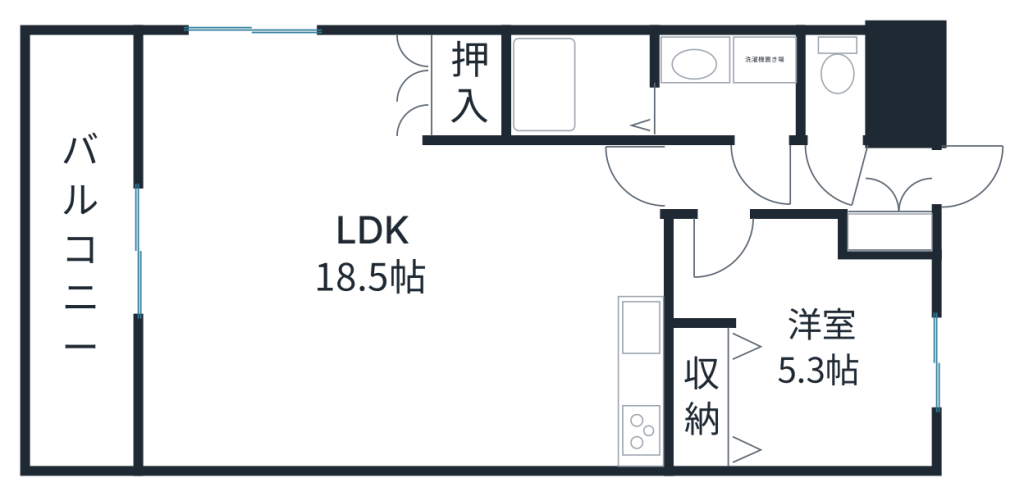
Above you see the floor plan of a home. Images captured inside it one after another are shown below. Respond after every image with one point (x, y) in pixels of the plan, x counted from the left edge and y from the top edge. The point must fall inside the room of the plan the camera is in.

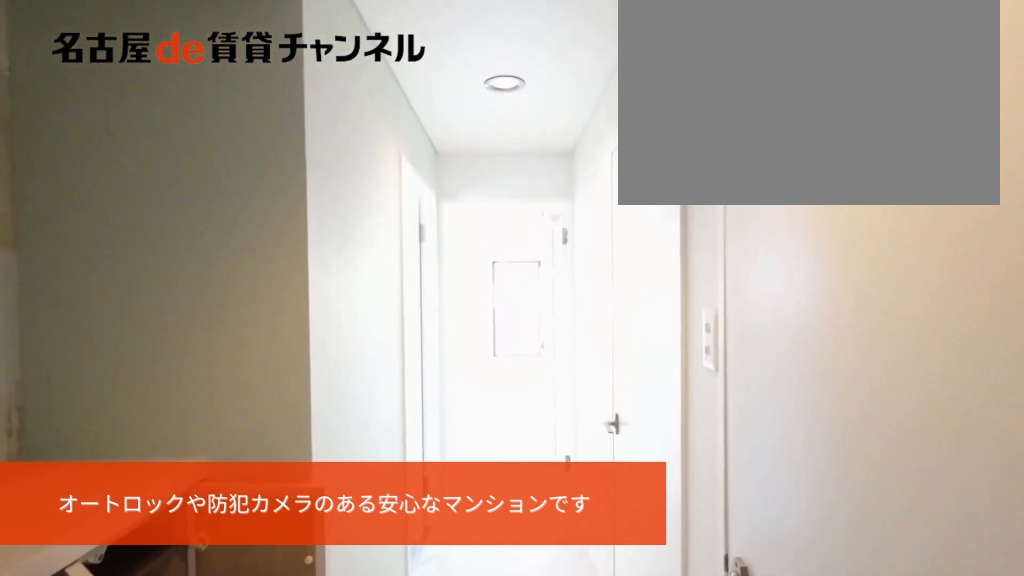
(897, 201)
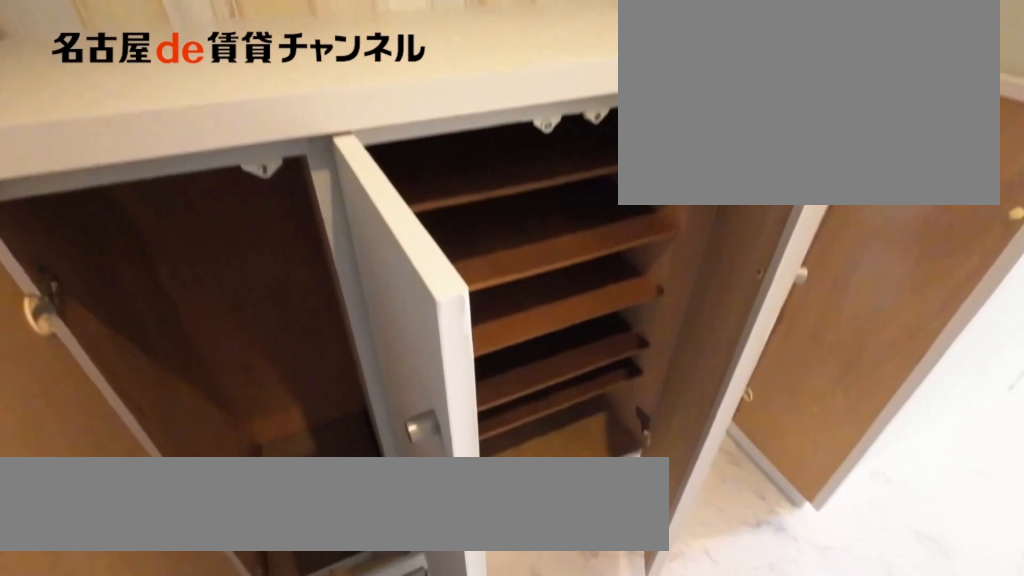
(897, 201)
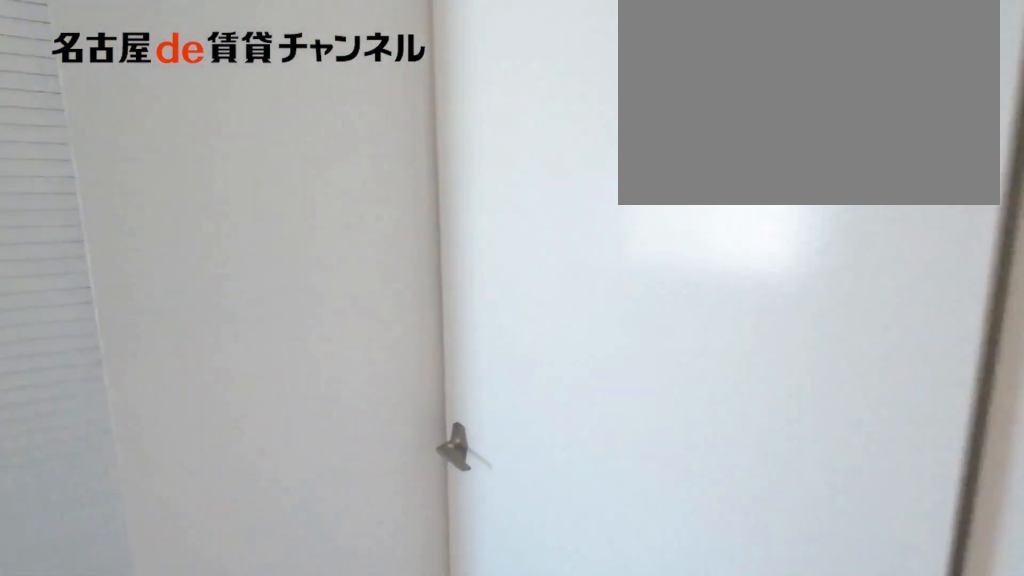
(764, 178)
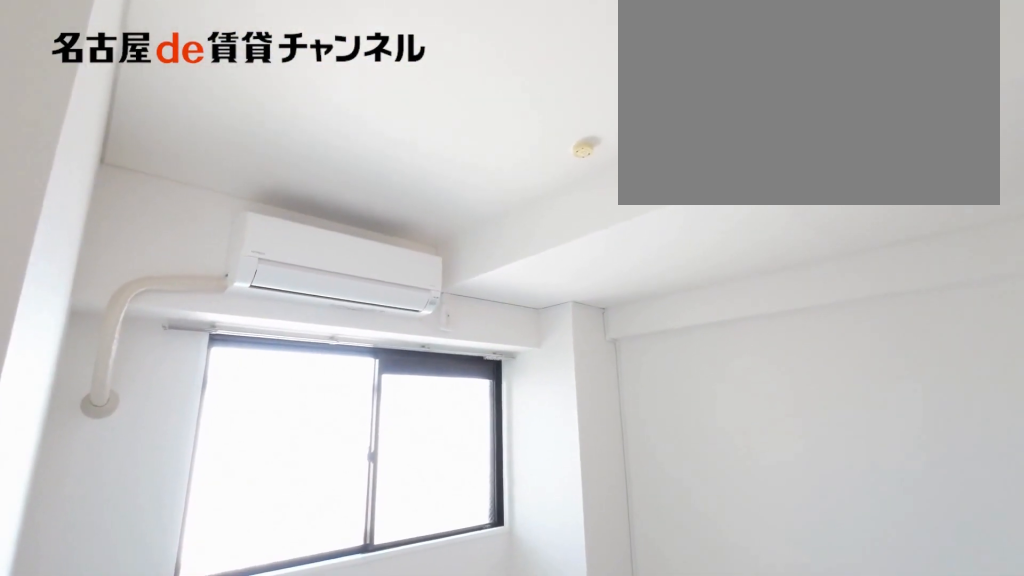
(802, 347)
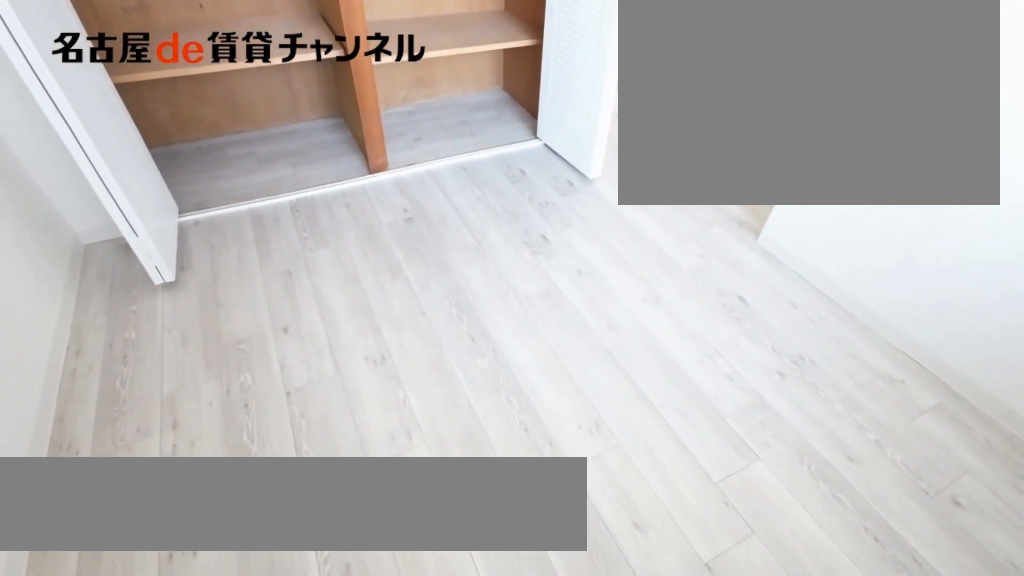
(802, 347)
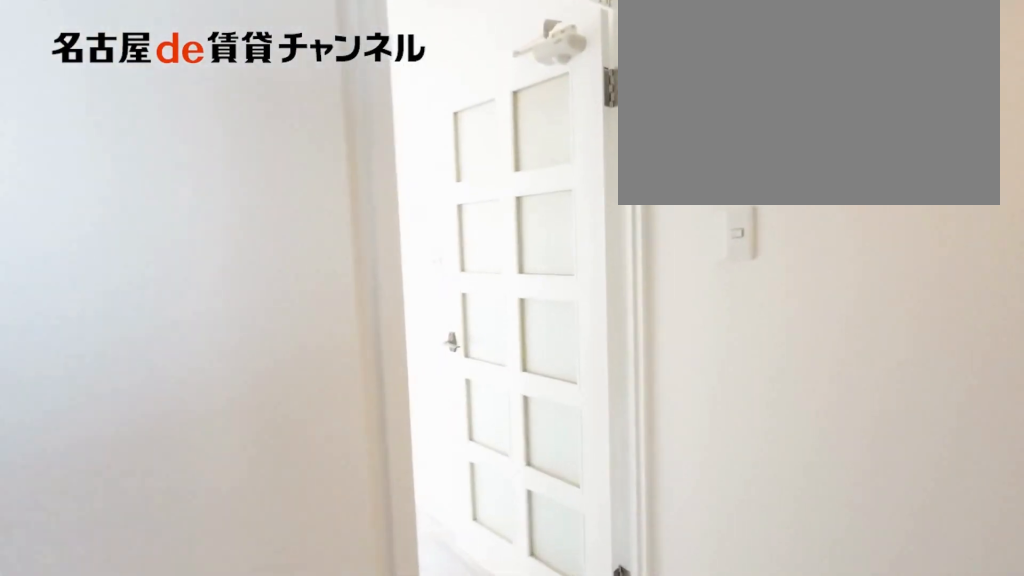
(706, 177)
